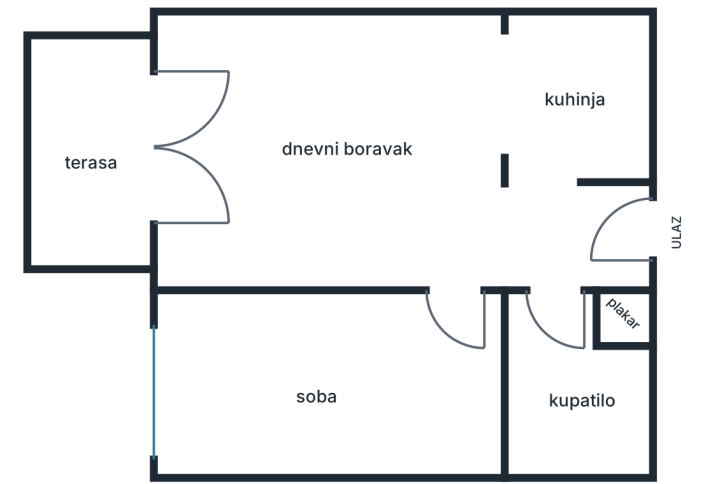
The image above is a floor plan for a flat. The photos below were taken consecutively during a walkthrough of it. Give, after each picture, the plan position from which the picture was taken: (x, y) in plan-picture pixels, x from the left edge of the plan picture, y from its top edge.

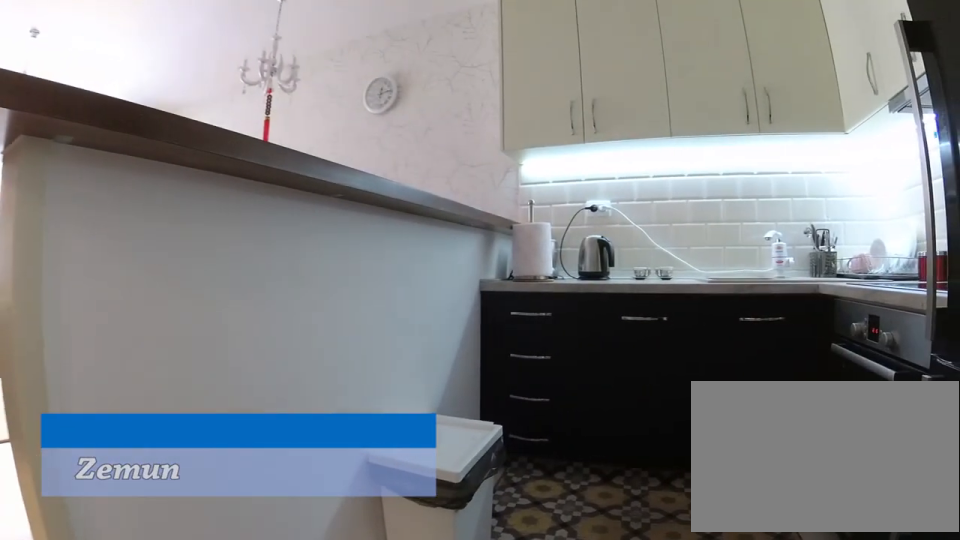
(562, 228)
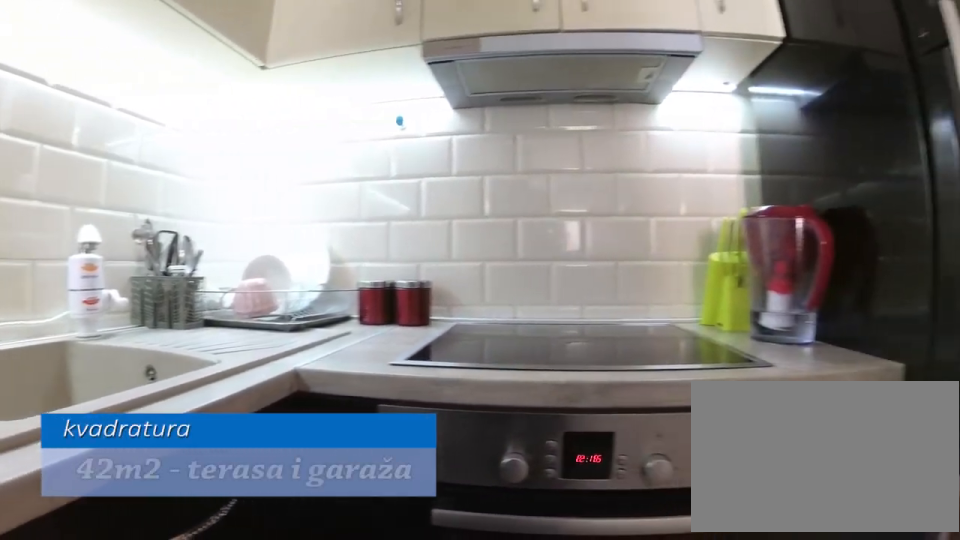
(544, 81)
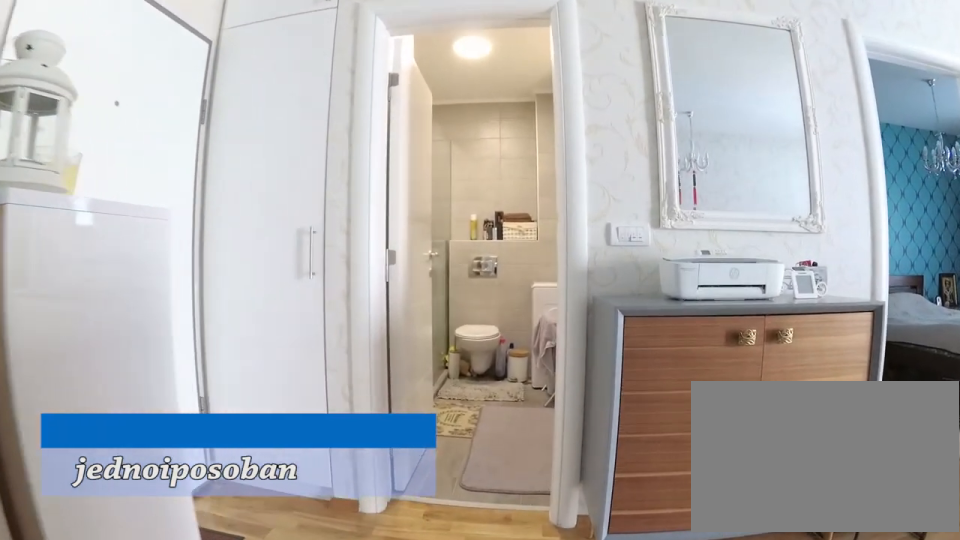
(549, 142)
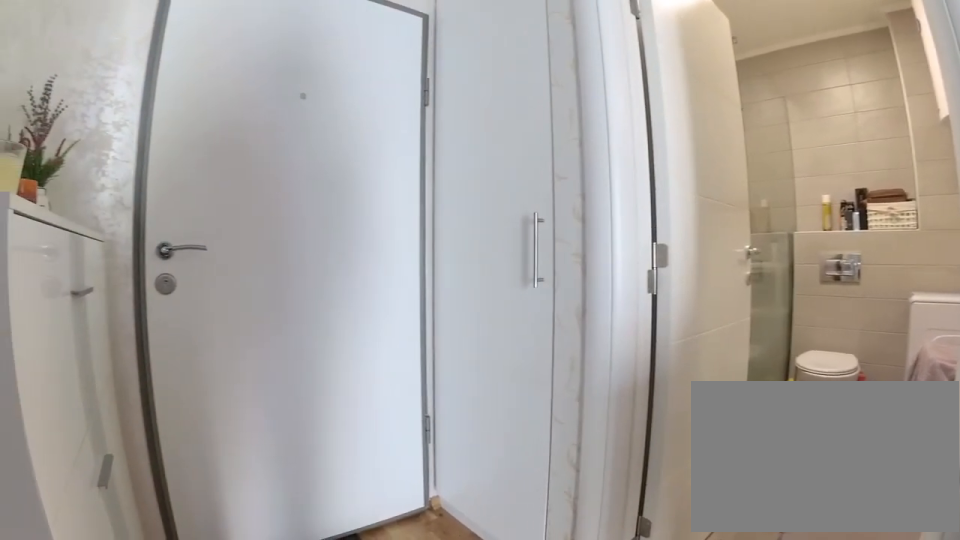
(538, 175)
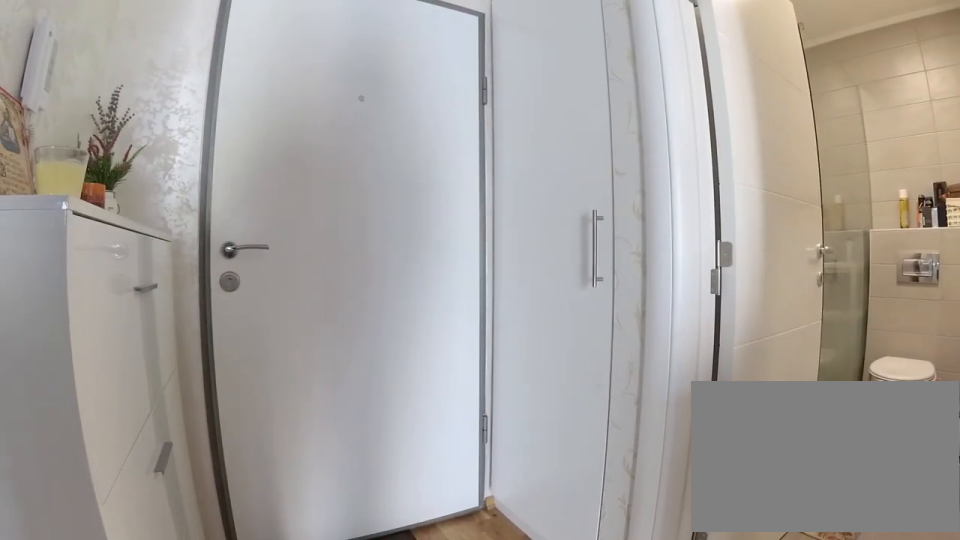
(532, 177)
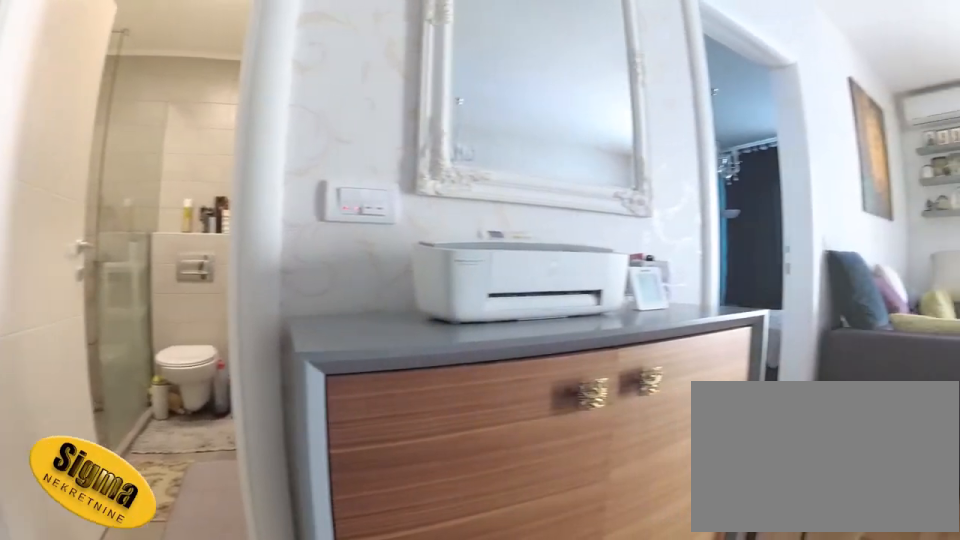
(559, 187)
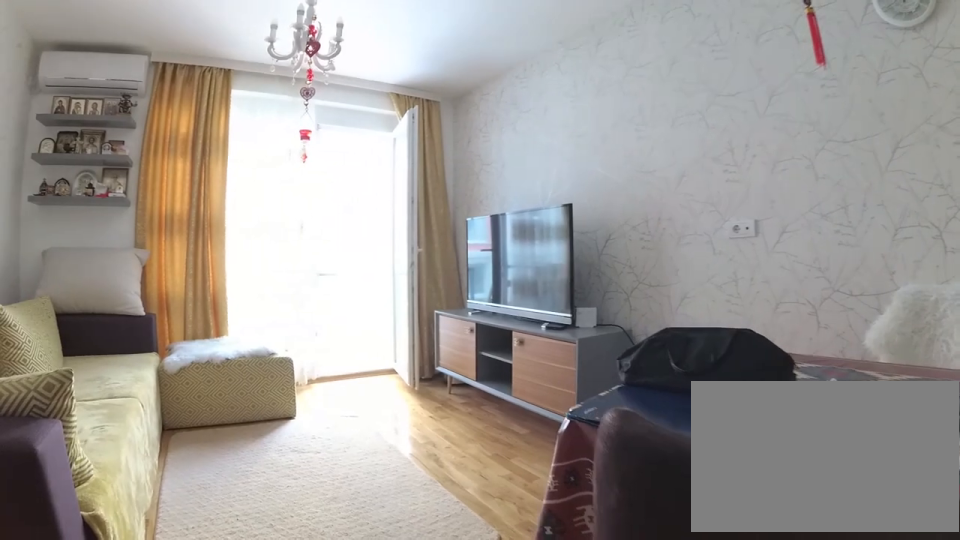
(464, 182)
